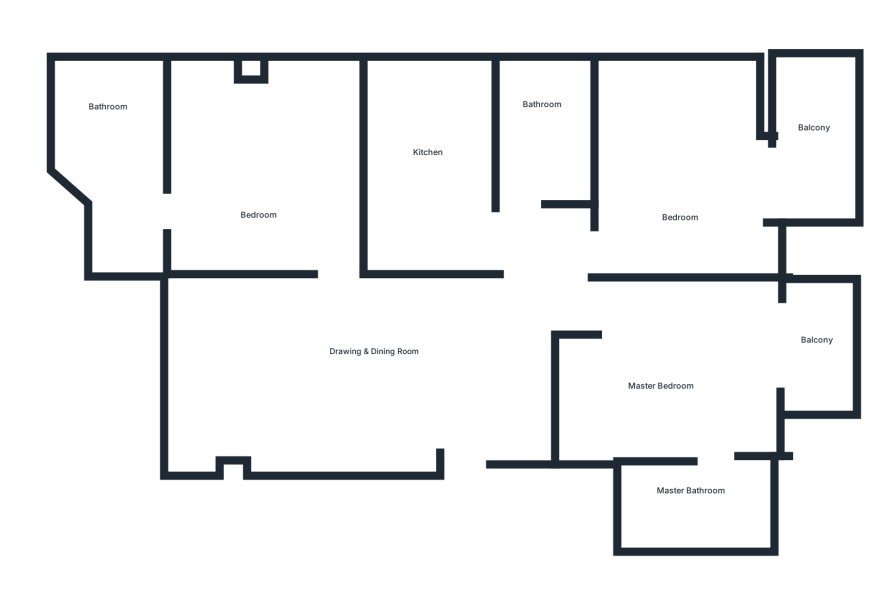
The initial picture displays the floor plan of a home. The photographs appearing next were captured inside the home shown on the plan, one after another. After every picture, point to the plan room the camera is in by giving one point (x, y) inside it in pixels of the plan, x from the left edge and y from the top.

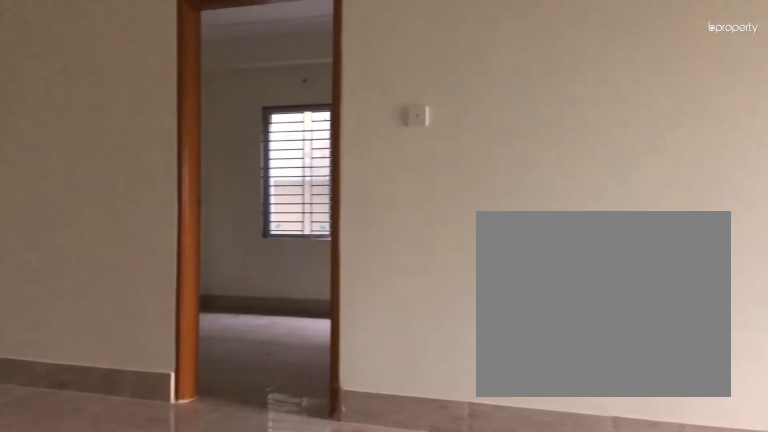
(368, 352)
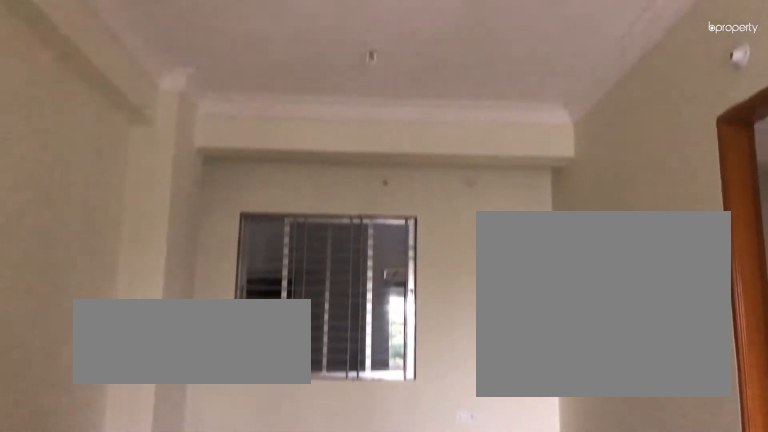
(367, 352)
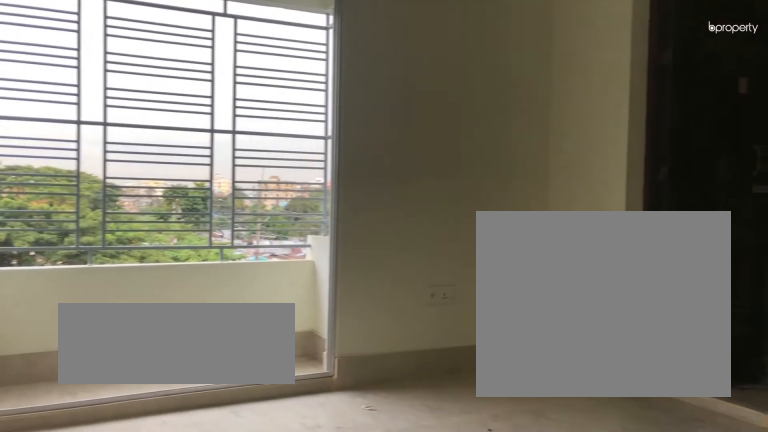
(666, 364)
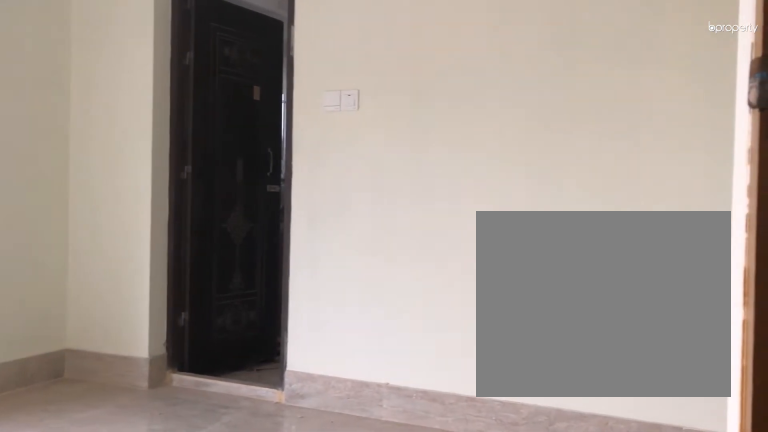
(666, 364)
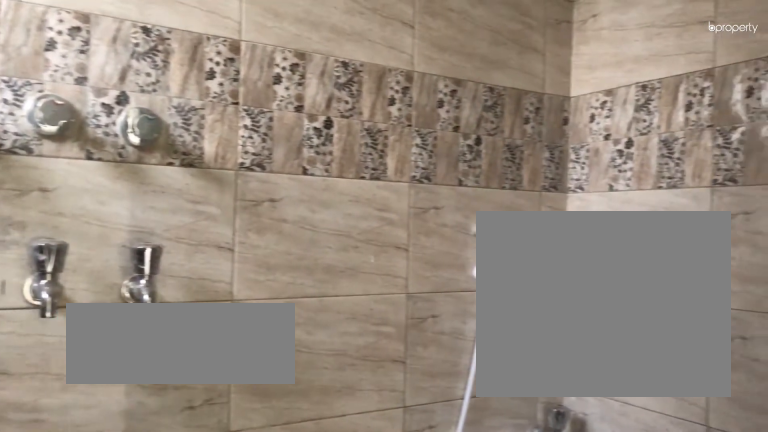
(697, 503)
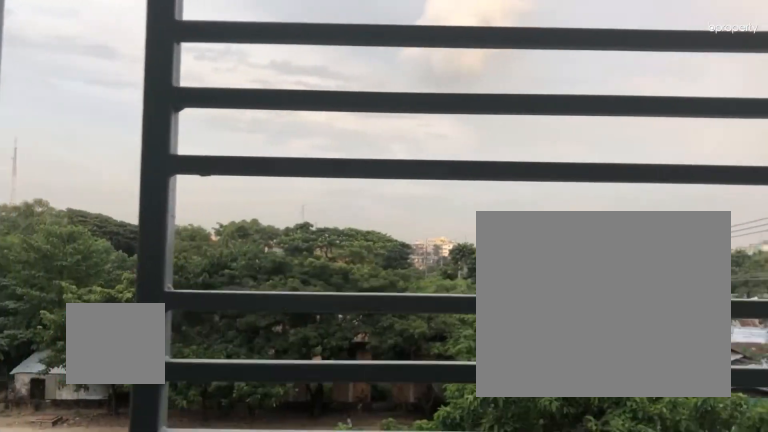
(821, 345)
